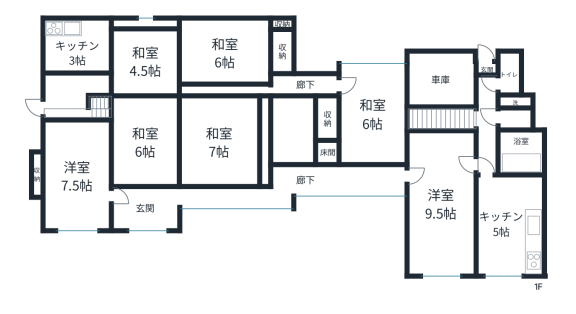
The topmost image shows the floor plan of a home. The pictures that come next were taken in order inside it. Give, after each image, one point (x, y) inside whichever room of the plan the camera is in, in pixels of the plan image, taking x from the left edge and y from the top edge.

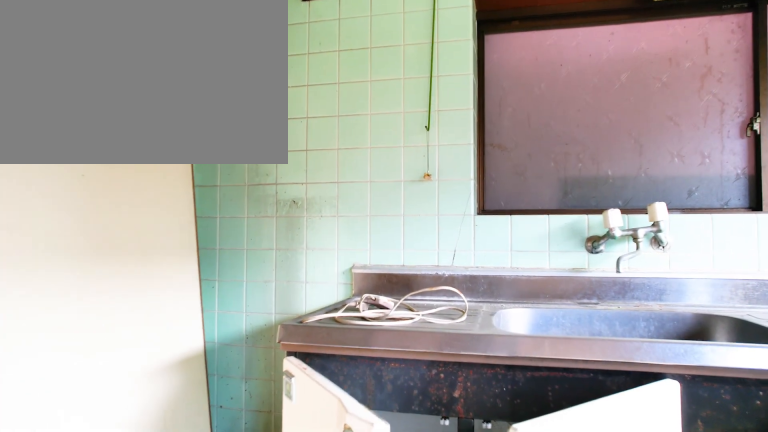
(508, 223)
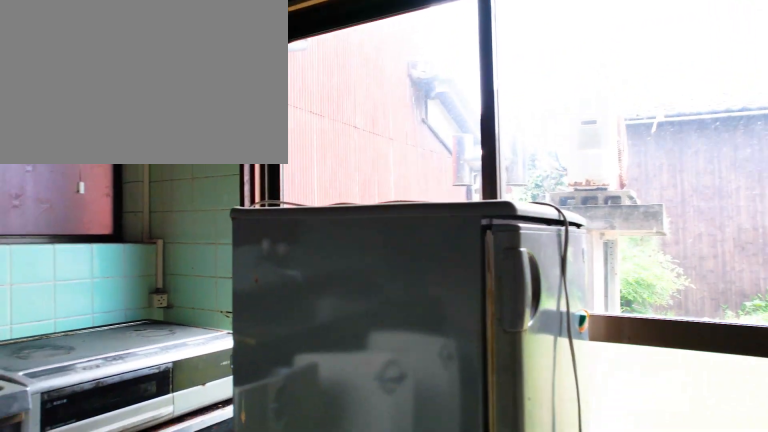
(508, 223)
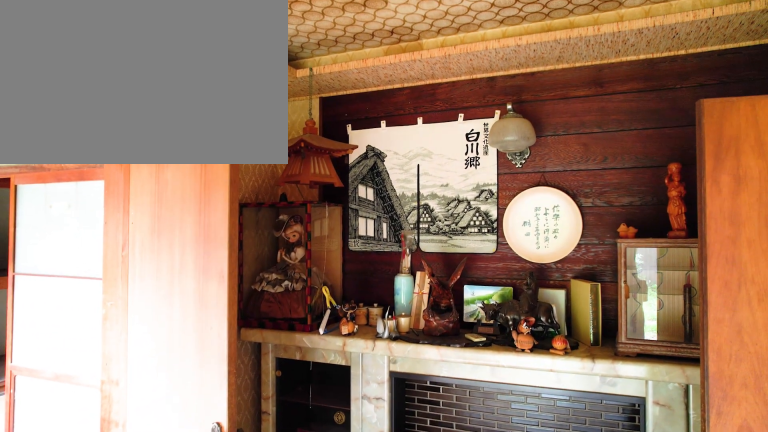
(441, 203)
